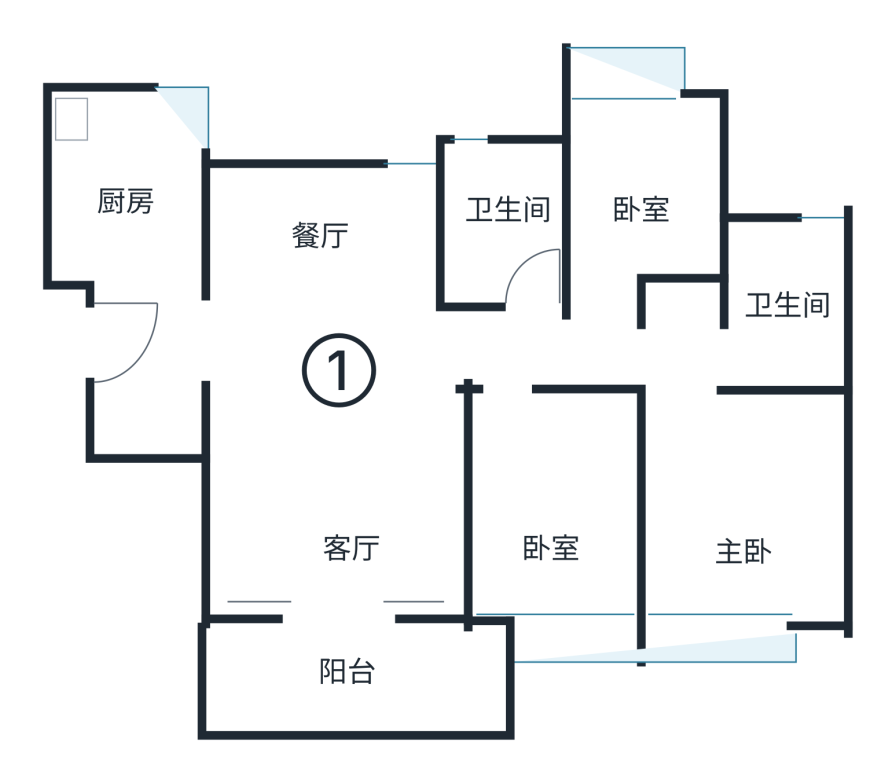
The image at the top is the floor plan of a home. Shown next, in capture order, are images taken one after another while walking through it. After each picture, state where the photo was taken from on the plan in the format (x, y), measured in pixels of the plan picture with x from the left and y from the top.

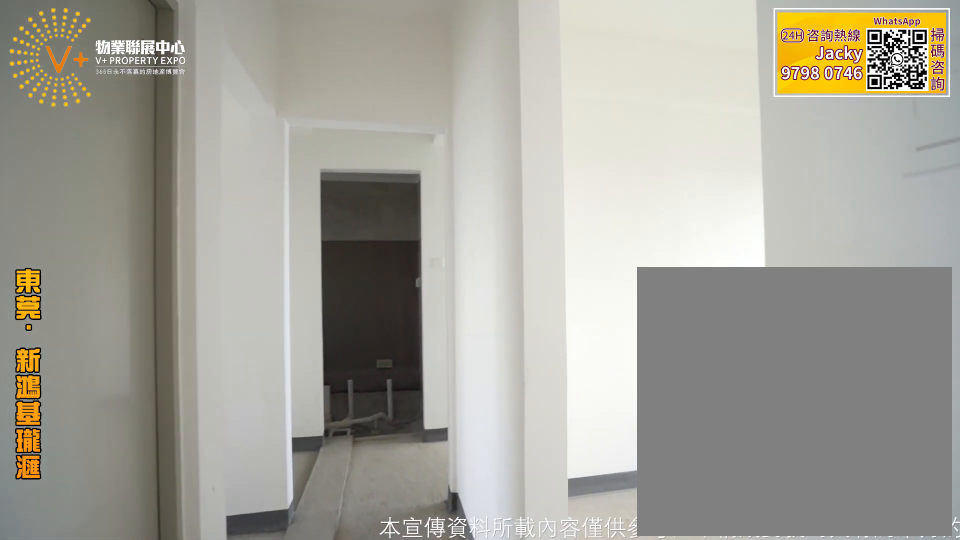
(471, 371)
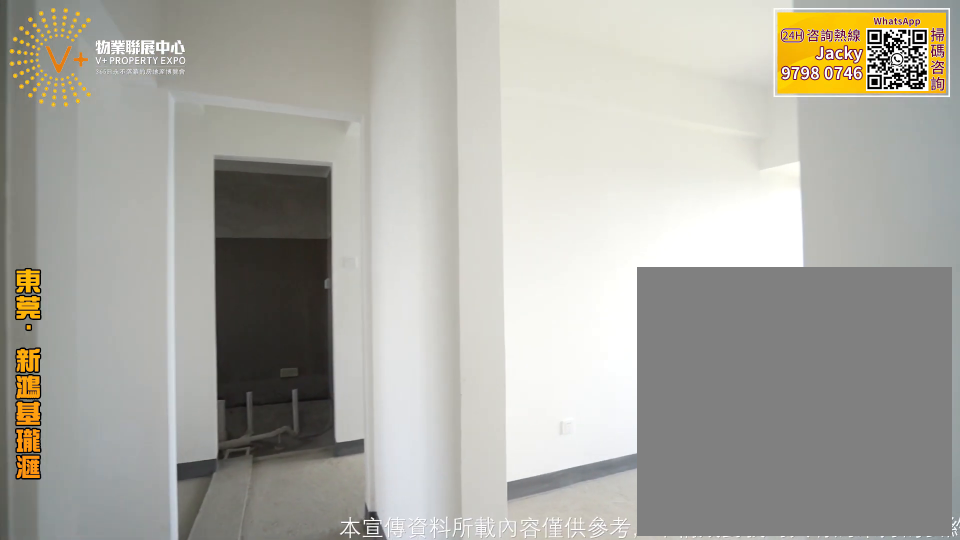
(497, 383)
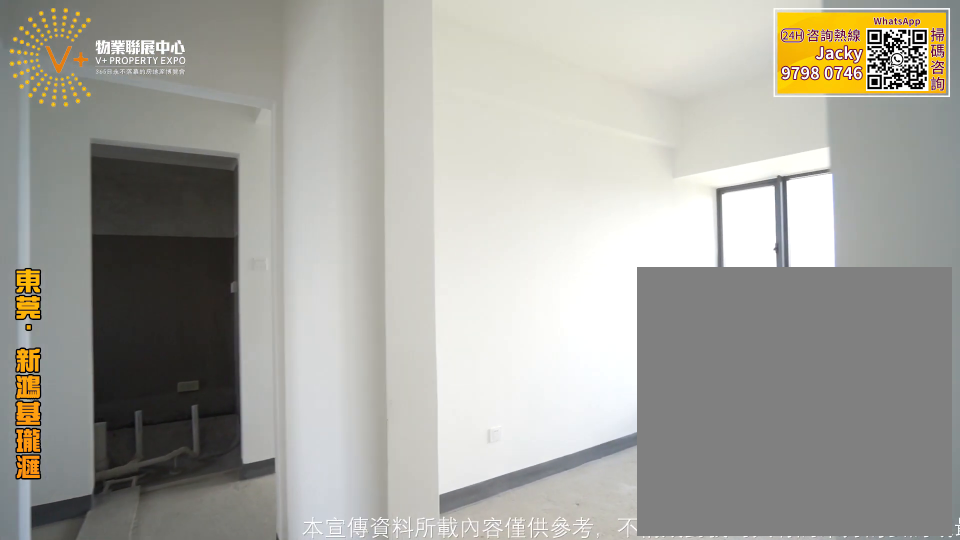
(498, 383)
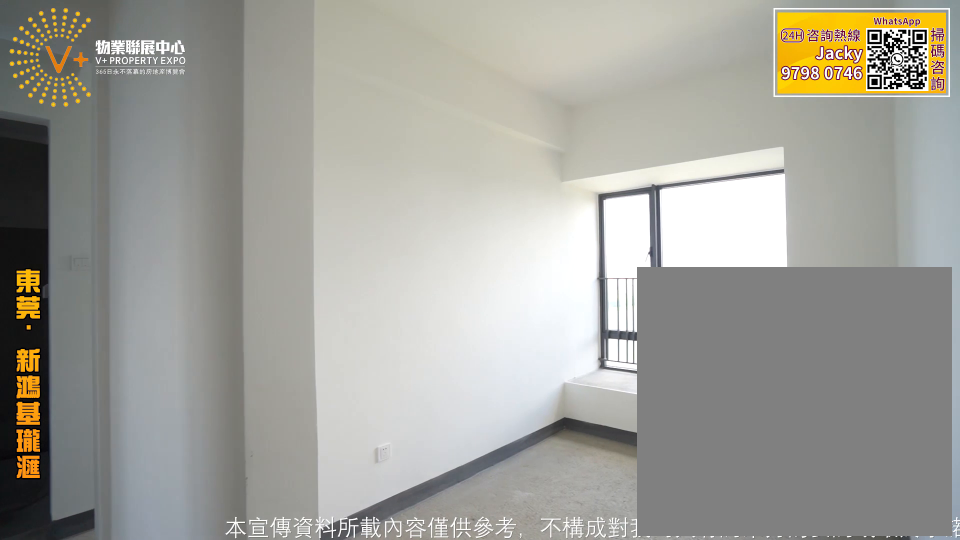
(498, 384)
